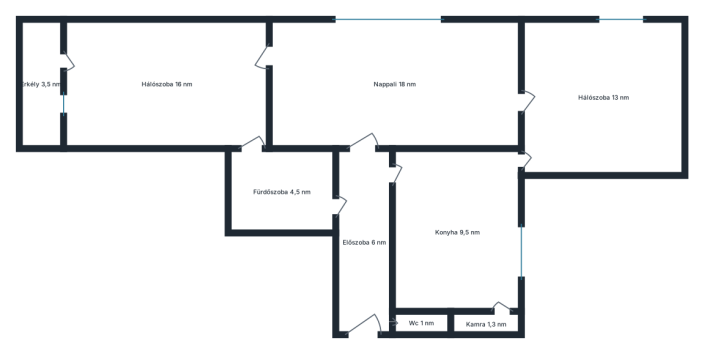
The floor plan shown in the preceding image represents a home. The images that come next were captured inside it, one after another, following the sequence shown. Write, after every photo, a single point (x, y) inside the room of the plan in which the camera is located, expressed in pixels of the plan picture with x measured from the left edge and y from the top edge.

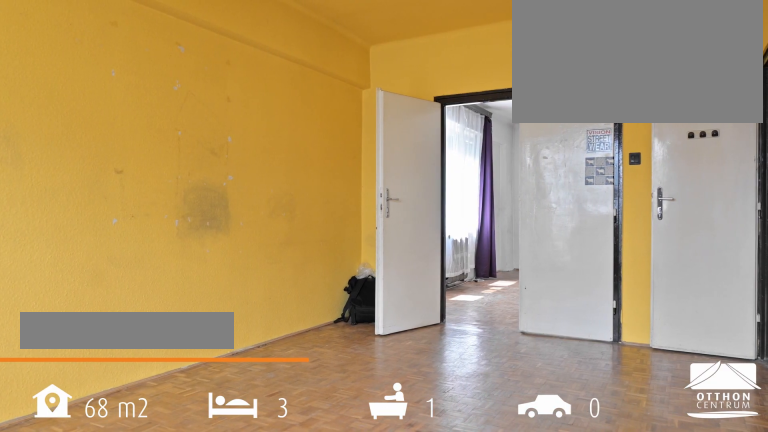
(172, 89)
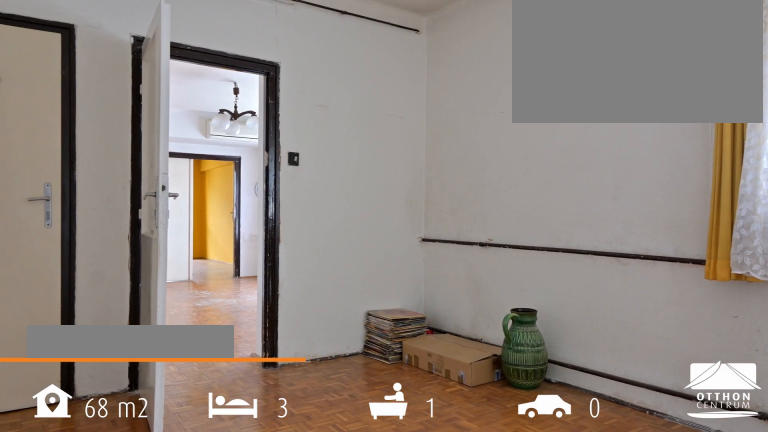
(607, 99)
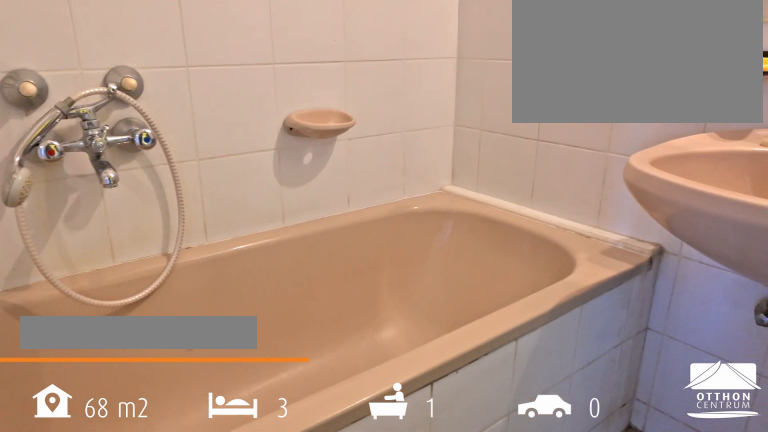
(283, 194)
